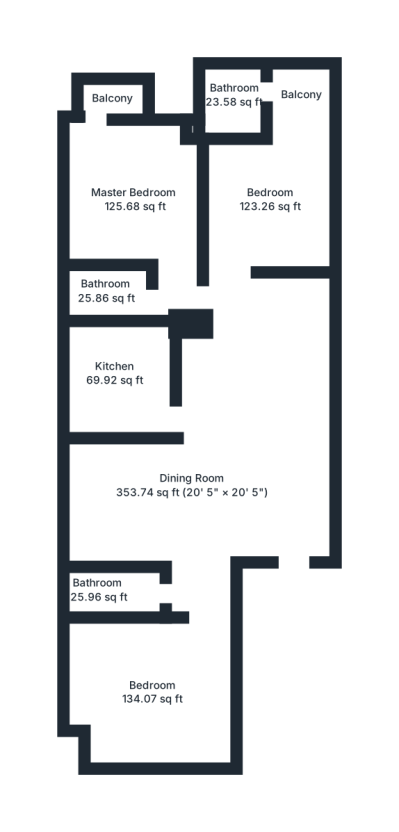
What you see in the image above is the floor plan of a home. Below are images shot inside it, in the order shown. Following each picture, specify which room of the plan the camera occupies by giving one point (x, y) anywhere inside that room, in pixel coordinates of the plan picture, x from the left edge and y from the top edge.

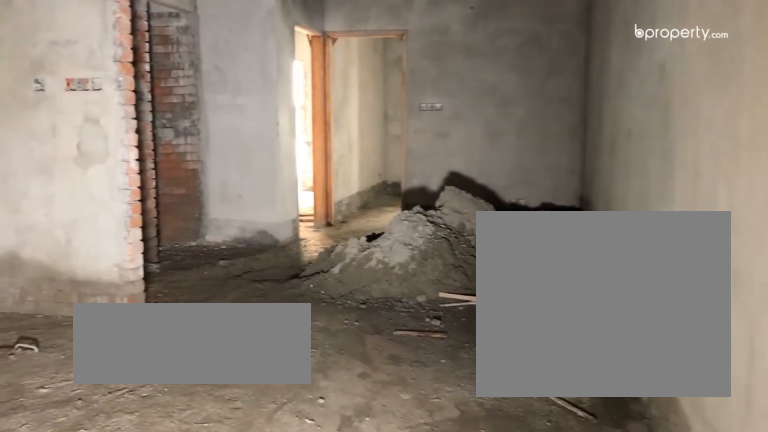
(281, 490)
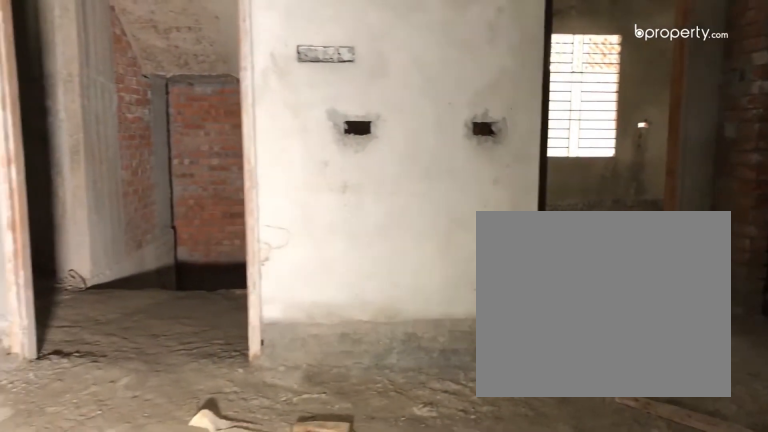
(214, 491)
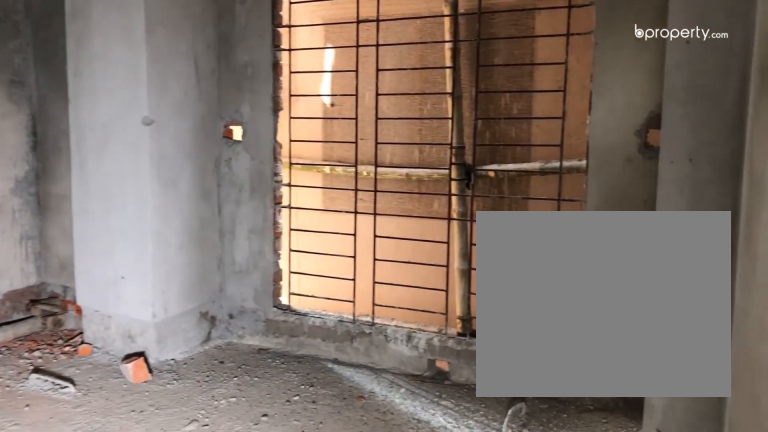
(154, 692)
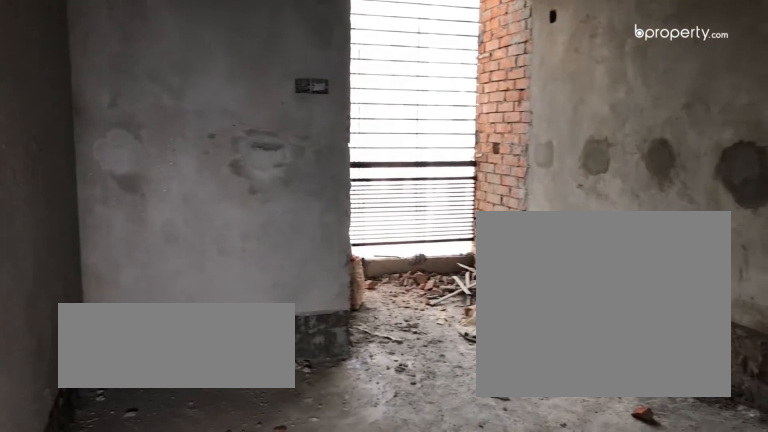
(269, 200)
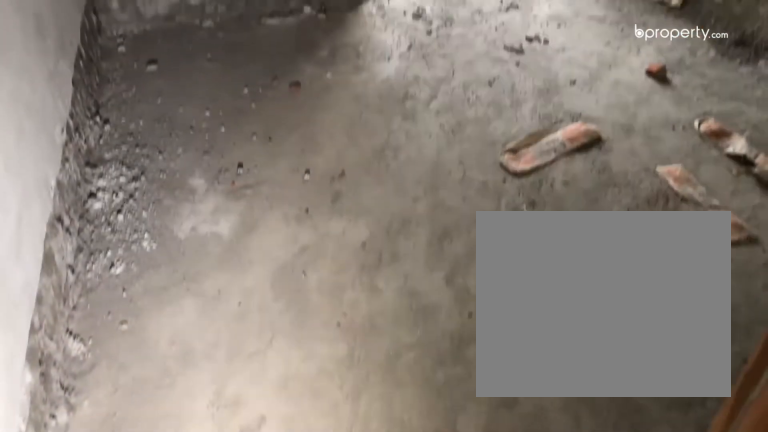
(269, 200)
